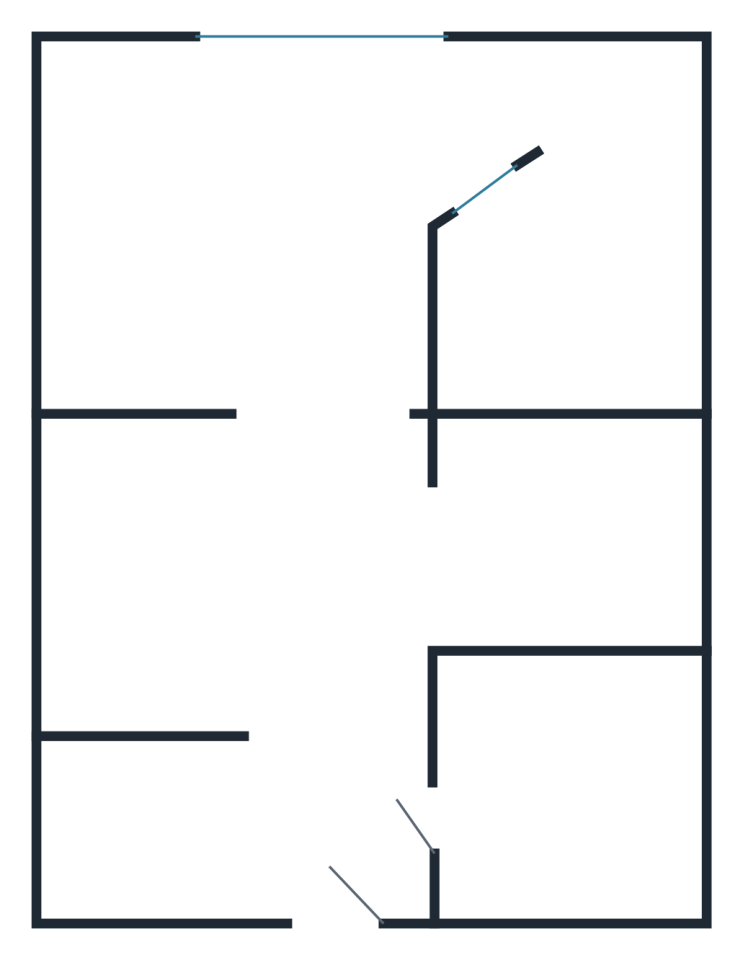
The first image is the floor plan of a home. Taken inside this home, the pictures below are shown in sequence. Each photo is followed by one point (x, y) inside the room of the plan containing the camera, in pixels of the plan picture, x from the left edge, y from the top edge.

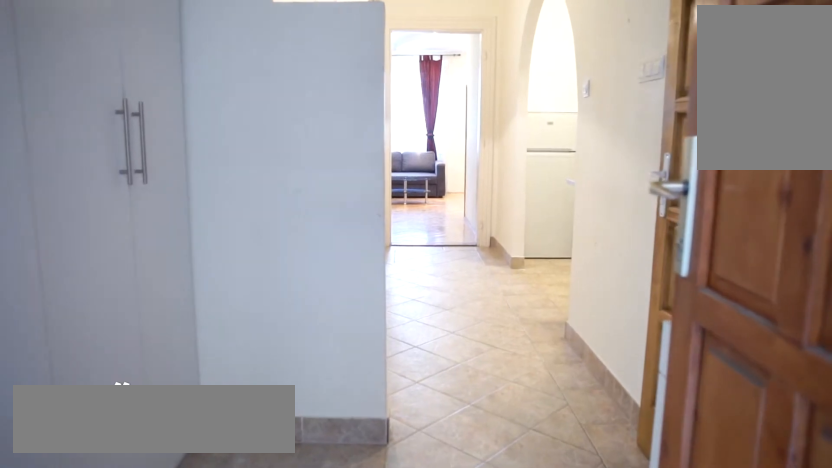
(288, 818)
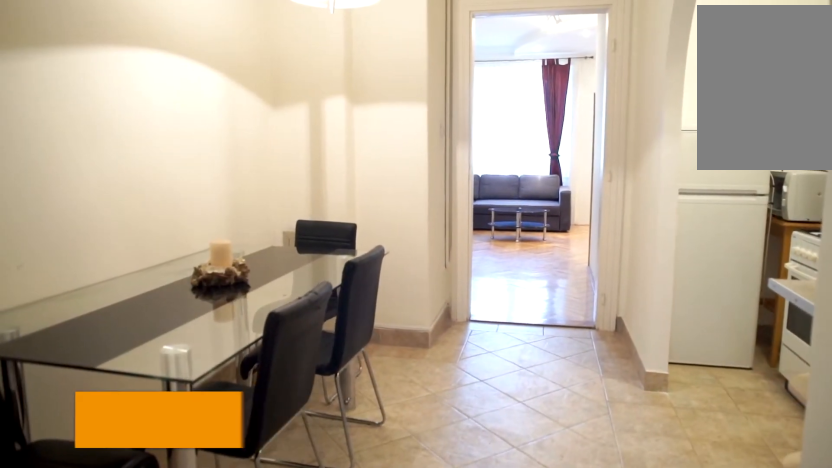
(262, 599)
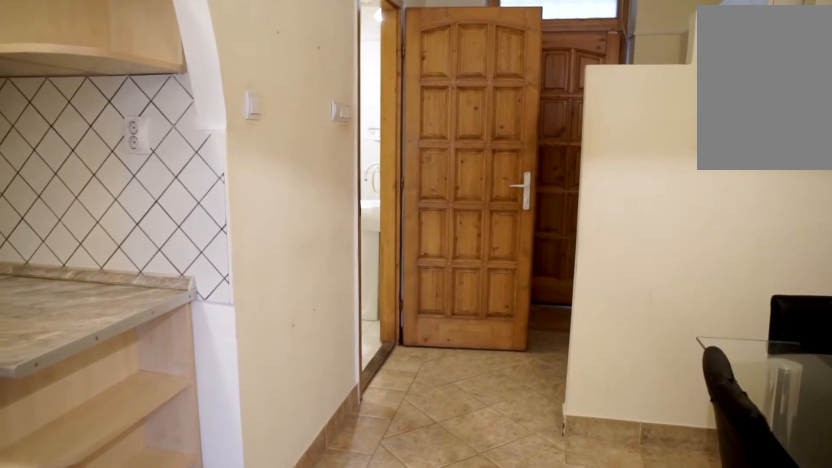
(263, 600)
